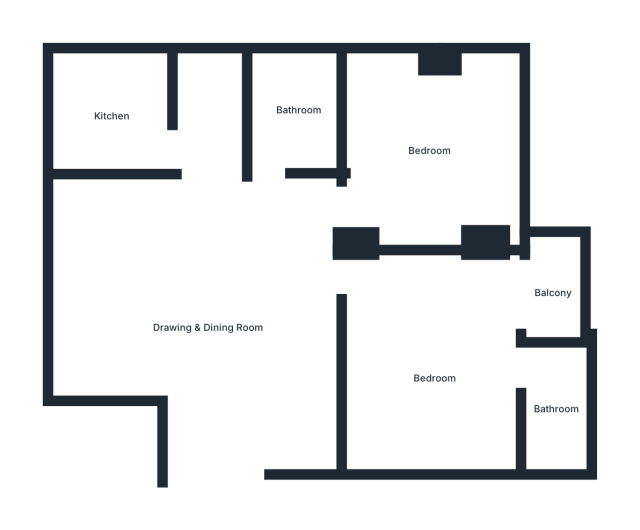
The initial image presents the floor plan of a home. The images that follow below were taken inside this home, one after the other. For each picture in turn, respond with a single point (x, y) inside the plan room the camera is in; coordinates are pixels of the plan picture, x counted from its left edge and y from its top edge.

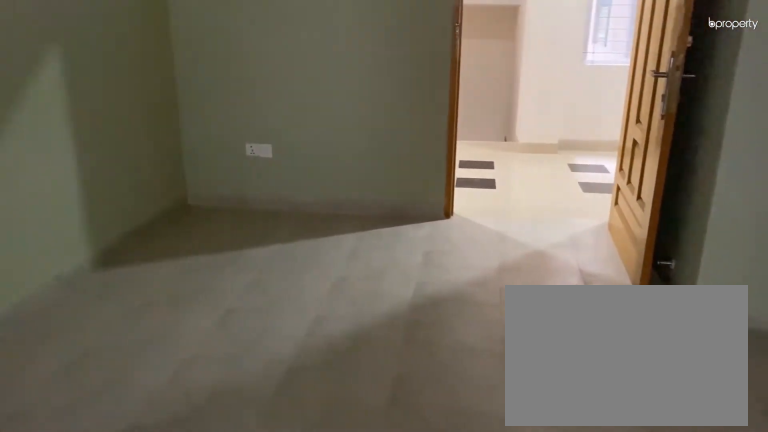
(213, 333)
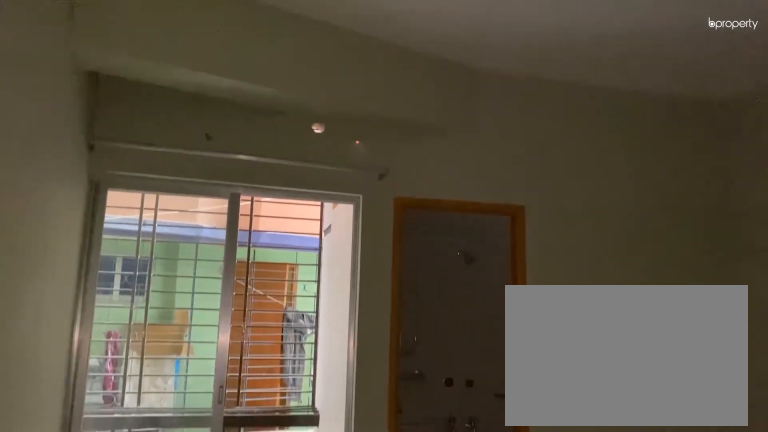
(436, 381)
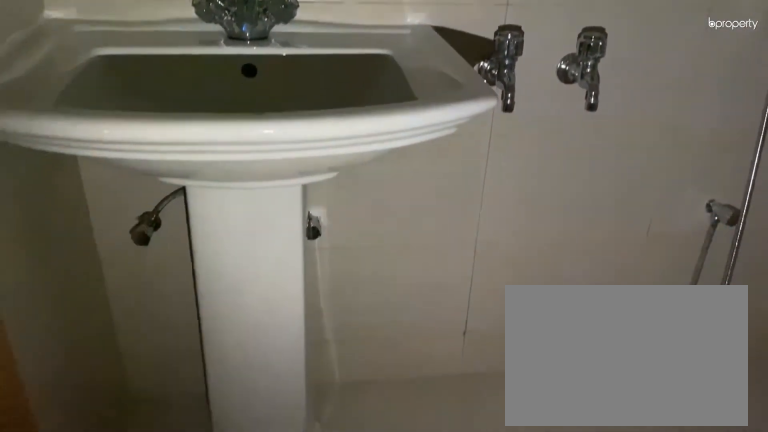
(556, 410)
